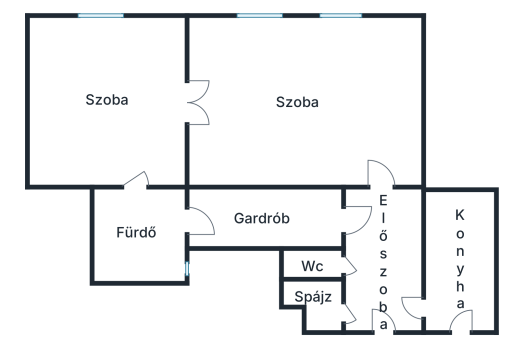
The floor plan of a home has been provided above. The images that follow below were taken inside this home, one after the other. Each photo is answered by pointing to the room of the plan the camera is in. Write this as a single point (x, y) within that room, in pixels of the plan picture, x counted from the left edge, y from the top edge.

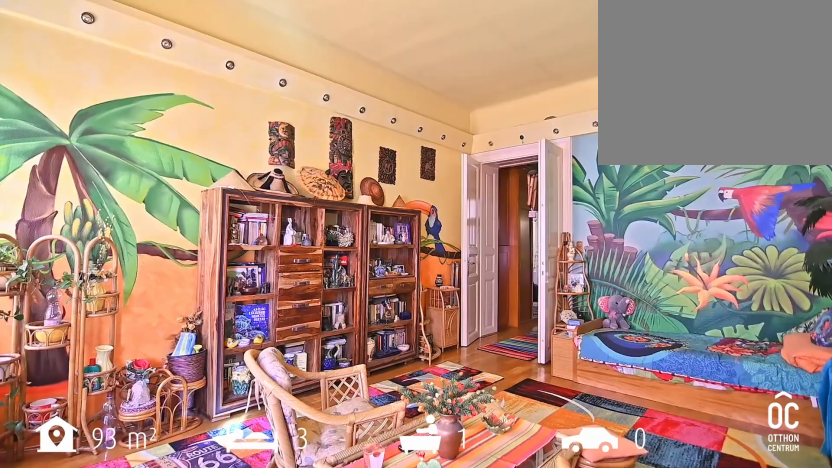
(302, 104)
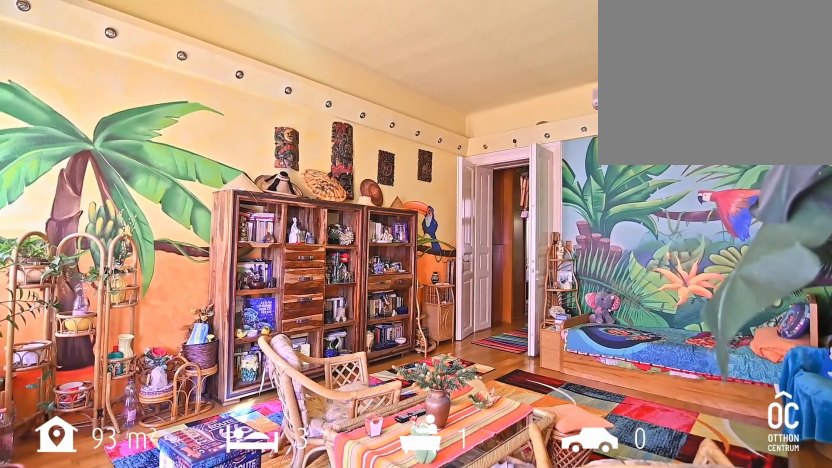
(302, 104)
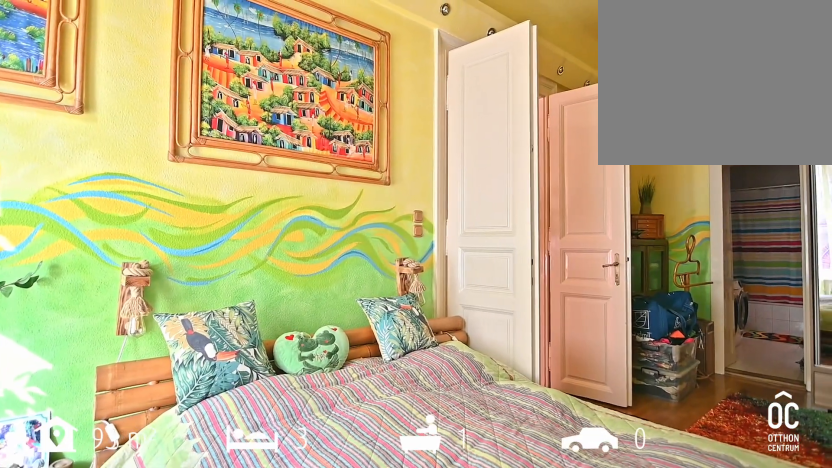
(107, 105)
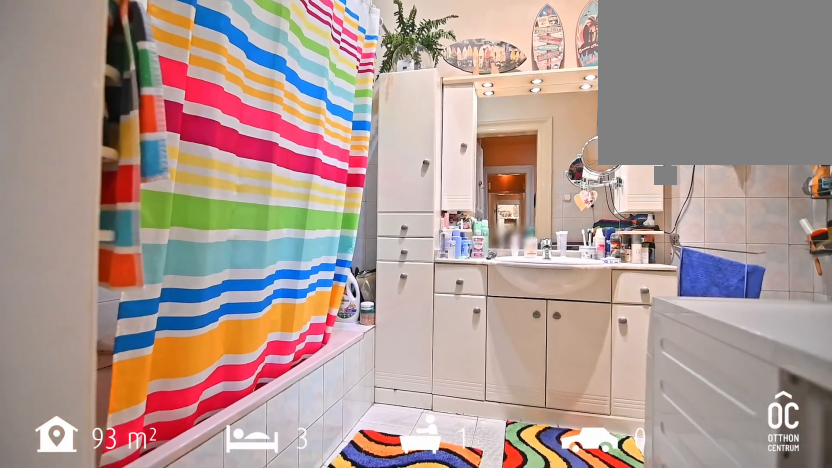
(137, 237)
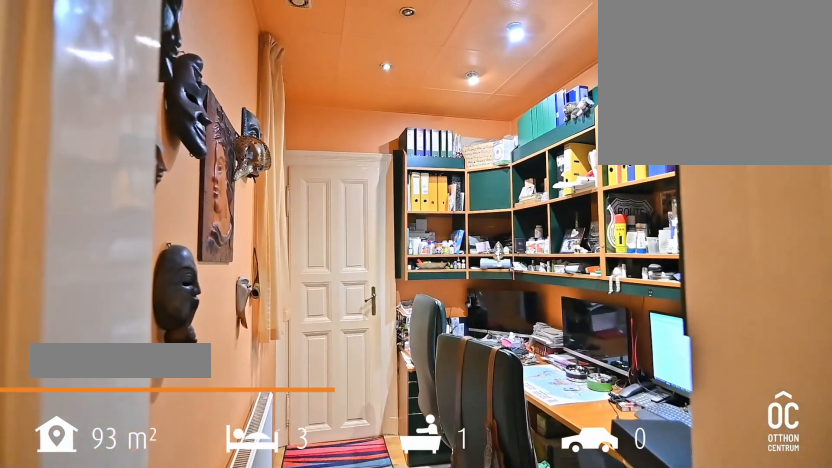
(264, 216)
